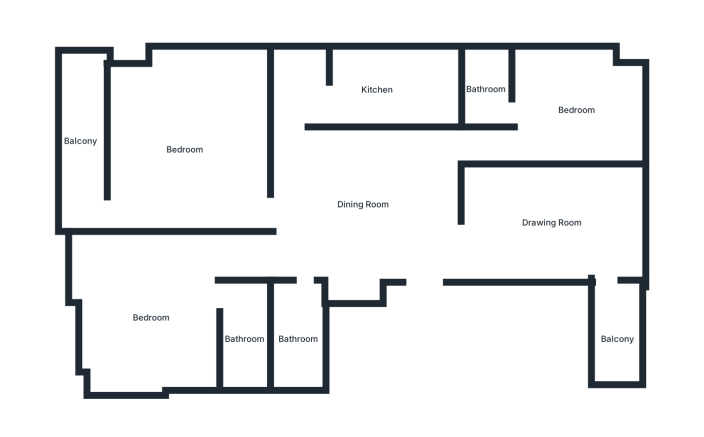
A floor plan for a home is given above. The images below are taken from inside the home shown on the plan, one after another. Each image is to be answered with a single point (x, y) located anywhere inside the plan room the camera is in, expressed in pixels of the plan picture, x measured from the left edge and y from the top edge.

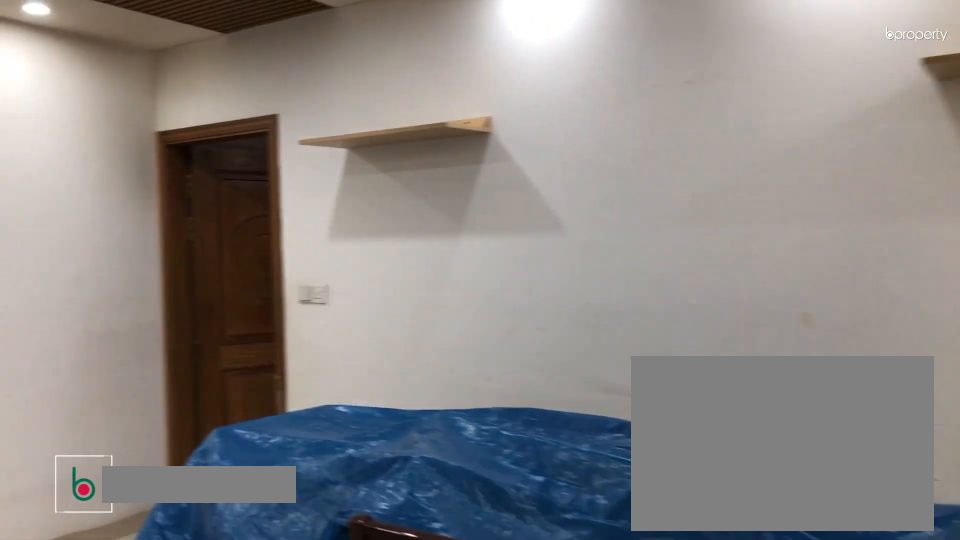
(364, 205)
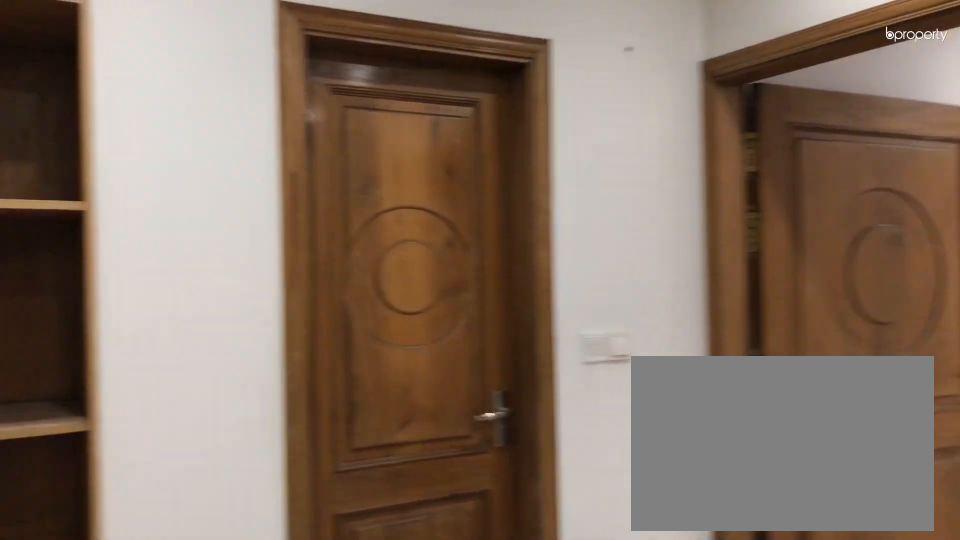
(364, 205)
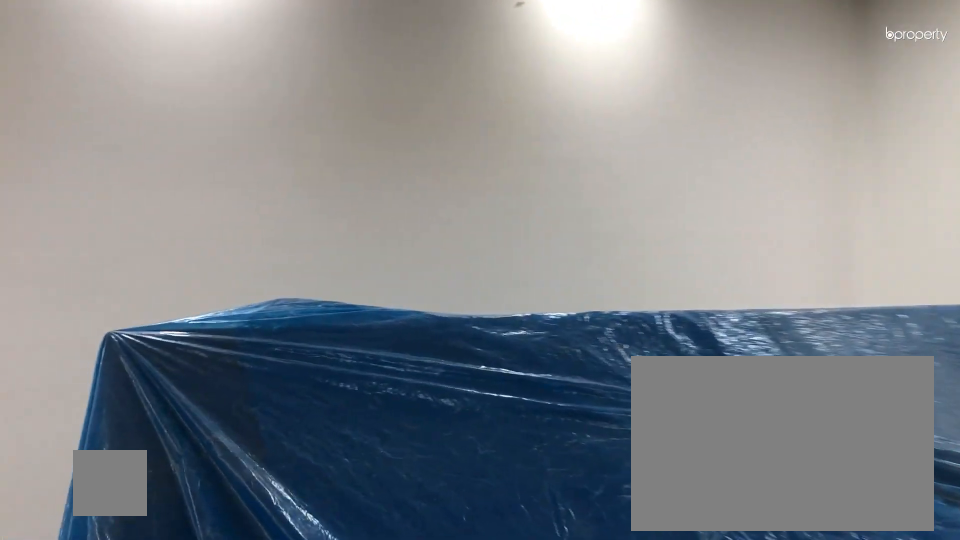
(549, 222)
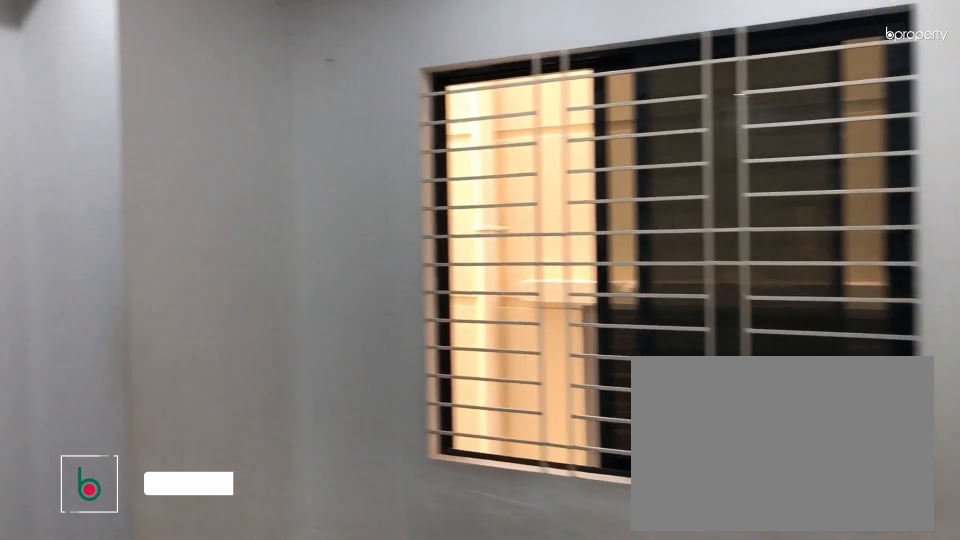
(579, 110)
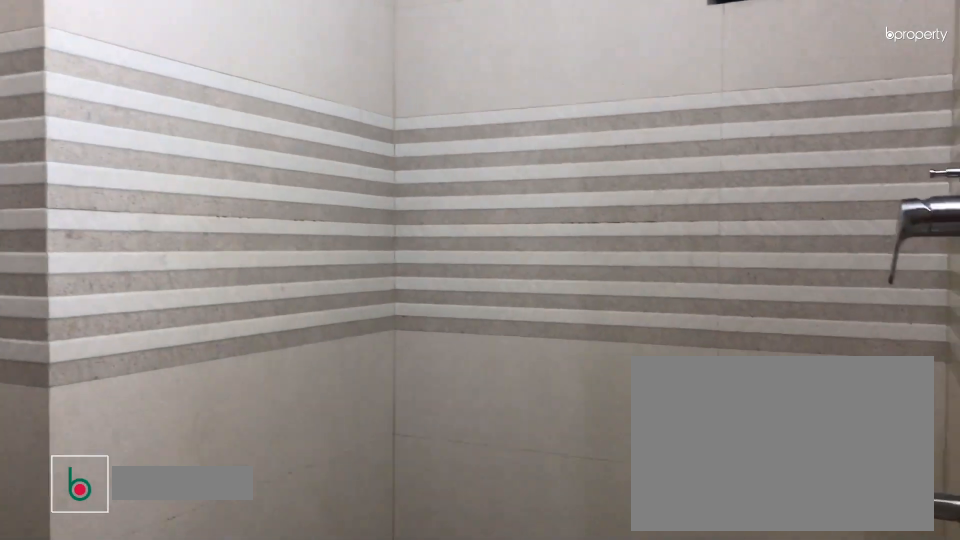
(486, 88)
